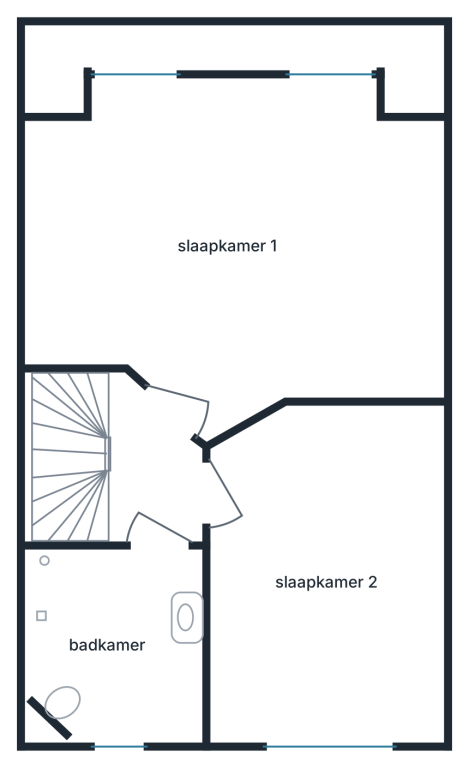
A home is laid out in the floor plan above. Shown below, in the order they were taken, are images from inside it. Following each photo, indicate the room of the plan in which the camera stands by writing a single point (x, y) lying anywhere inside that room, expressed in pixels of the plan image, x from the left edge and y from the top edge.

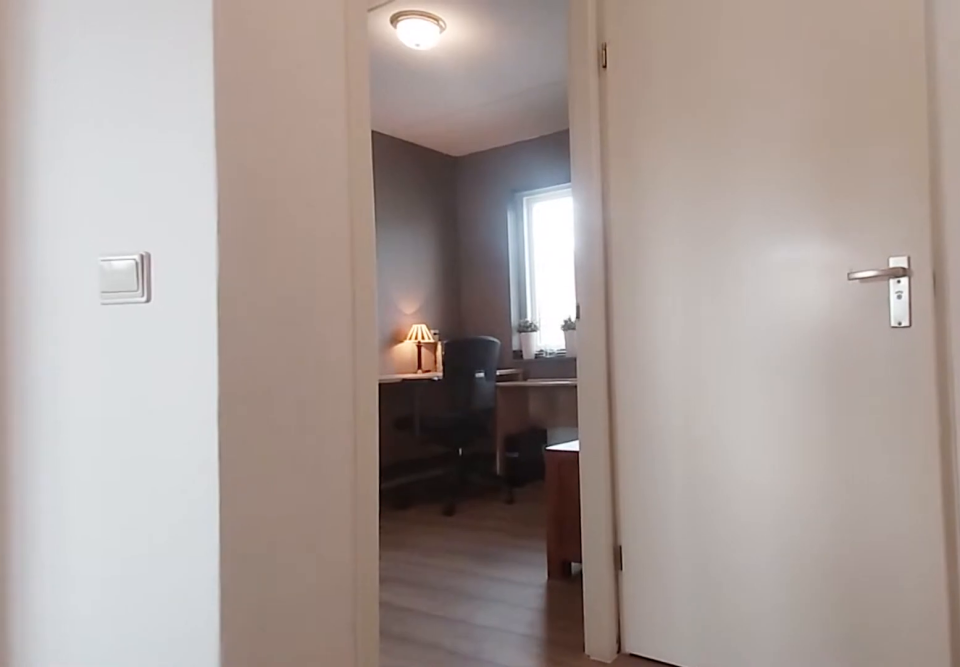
(150, 471)
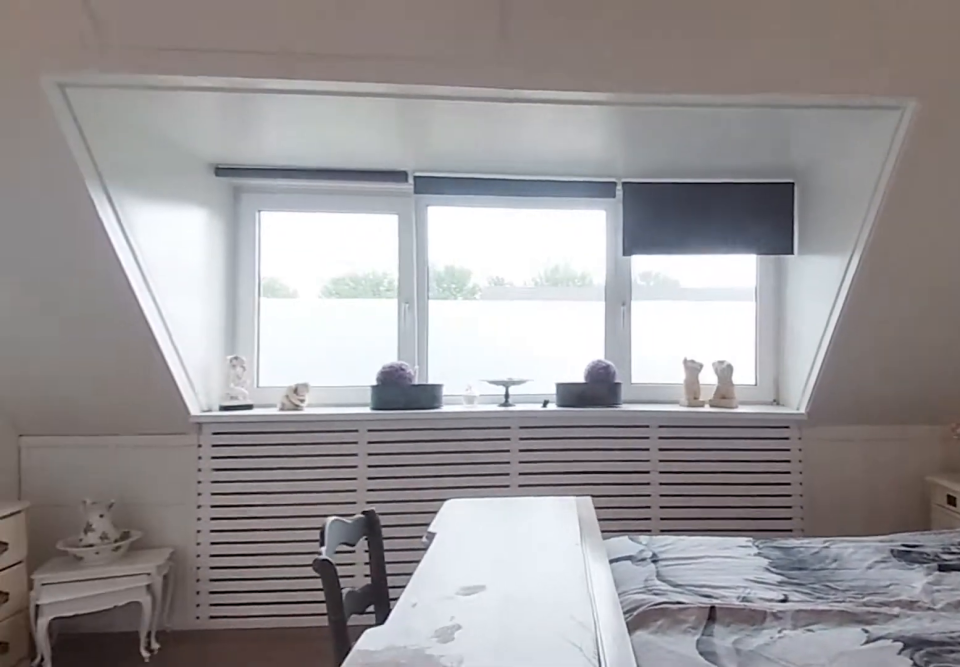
(239, 242)
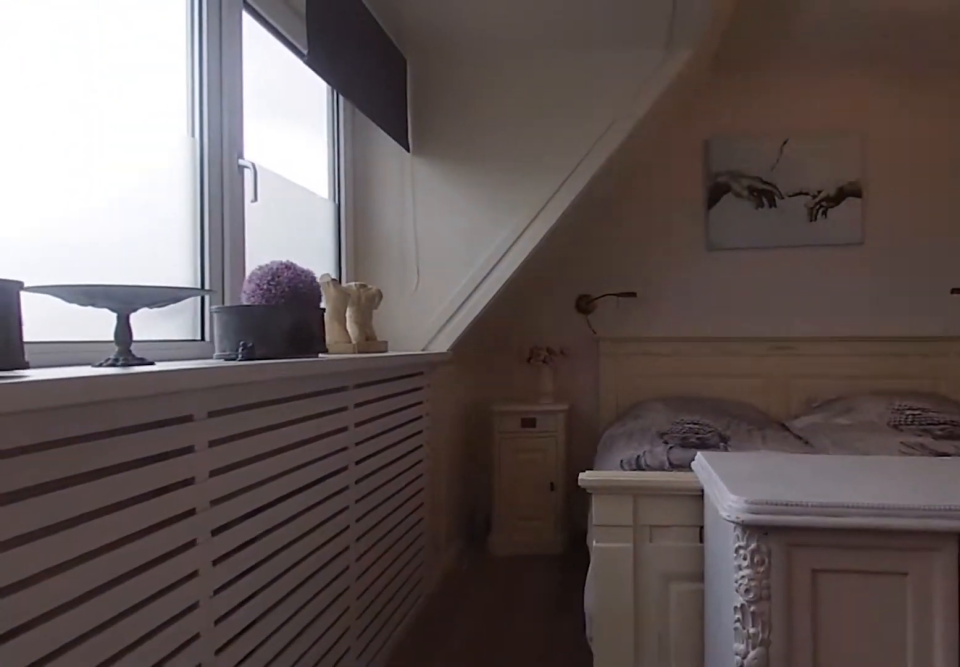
(239, 242)
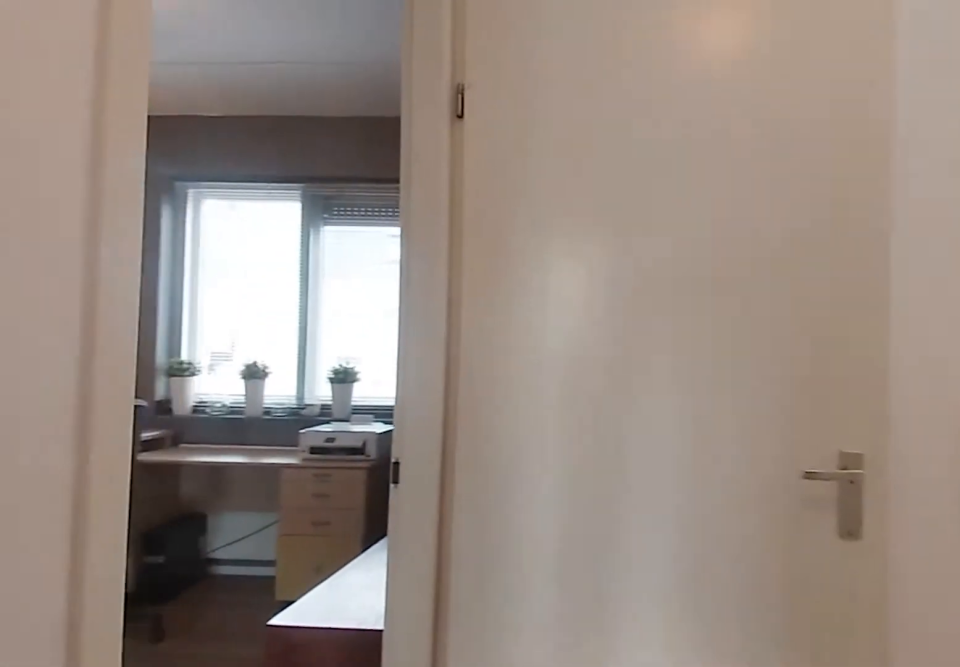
(151, 472)
